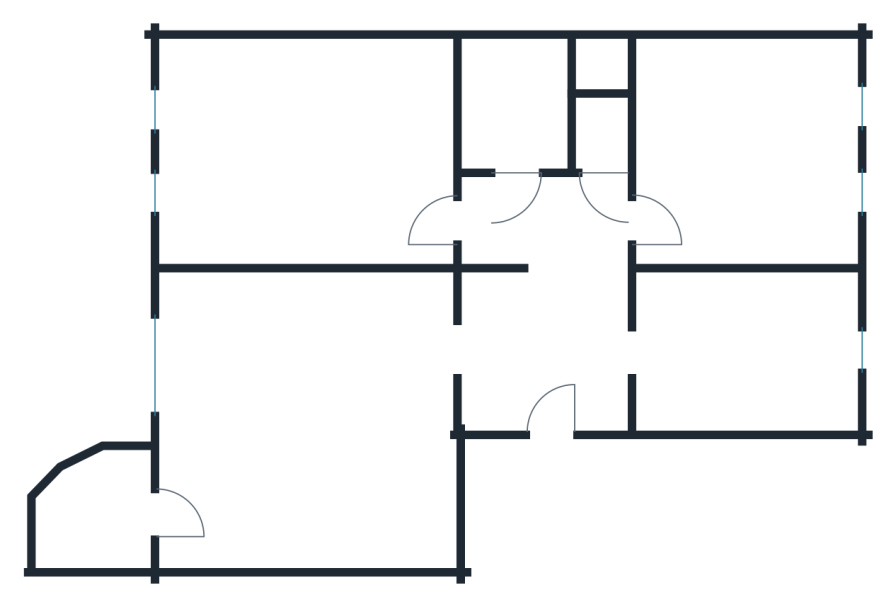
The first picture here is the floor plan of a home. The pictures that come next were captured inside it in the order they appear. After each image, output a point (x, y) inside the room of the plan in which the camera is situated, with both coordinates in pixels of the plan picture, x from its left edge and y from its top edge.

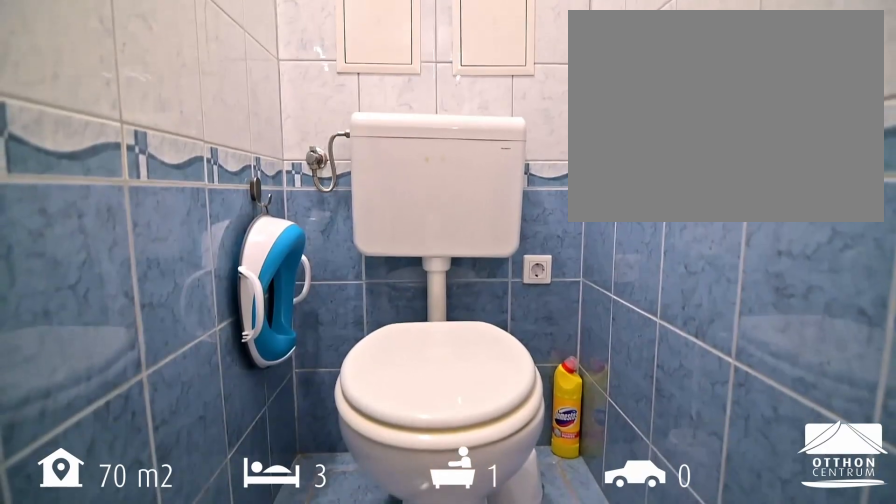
(602, 131)
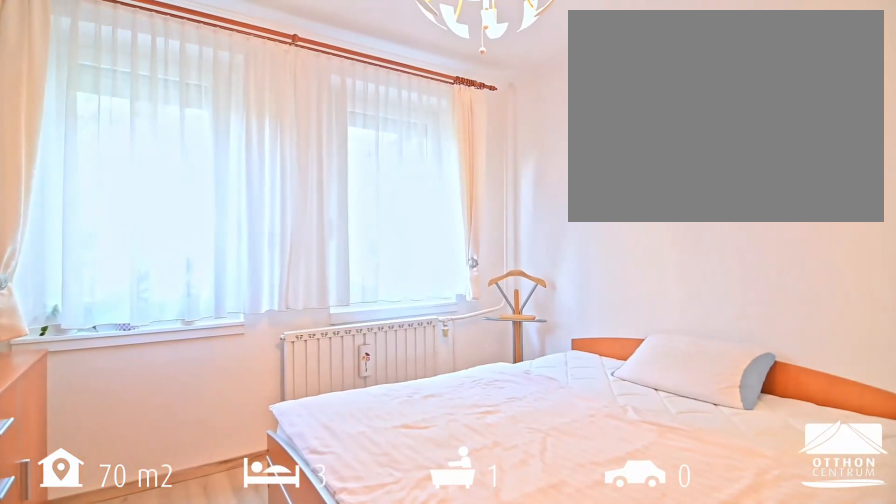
(744, 156)
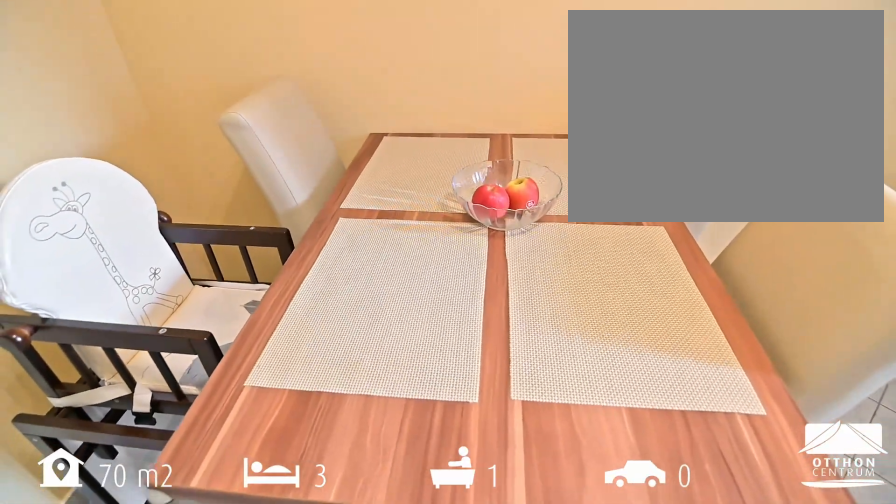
(742, 348)
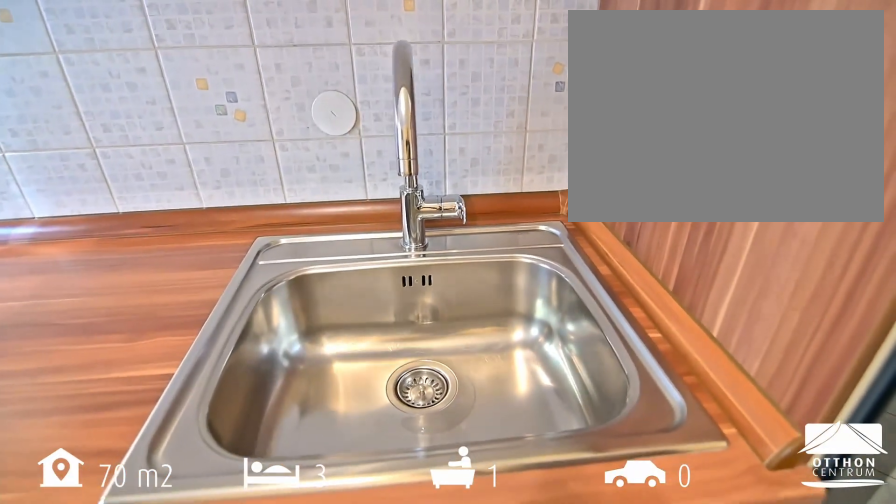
(743, 348)
